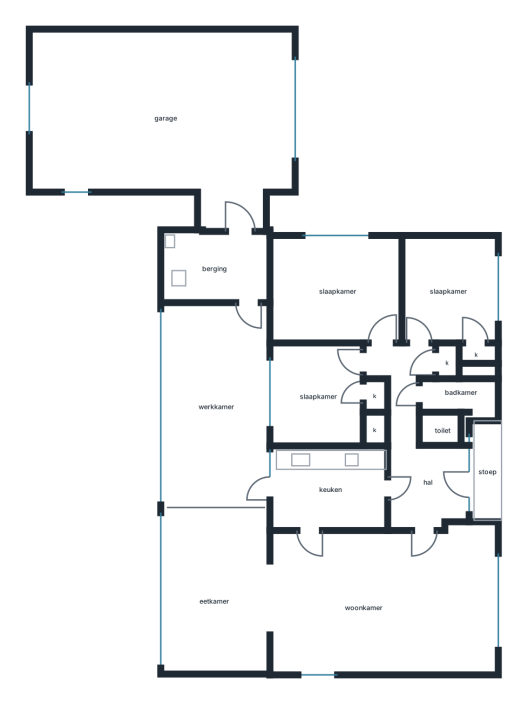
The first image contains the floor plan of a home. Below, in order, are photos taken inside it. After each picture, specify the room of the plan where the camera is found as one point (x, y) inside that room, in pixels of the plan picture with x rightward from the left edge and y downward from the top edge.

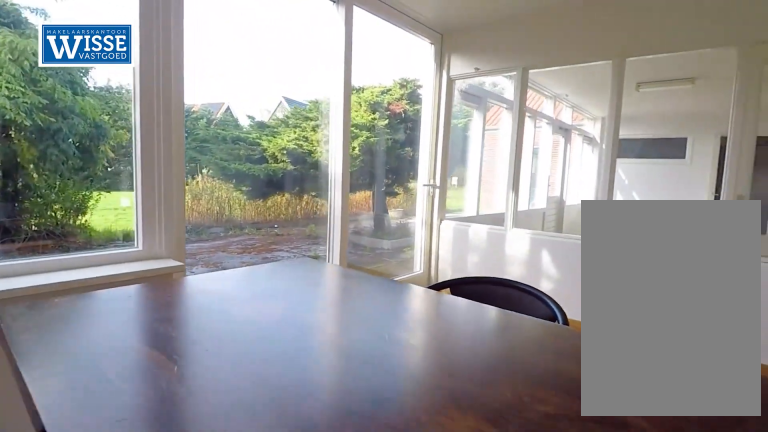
(217, 589)
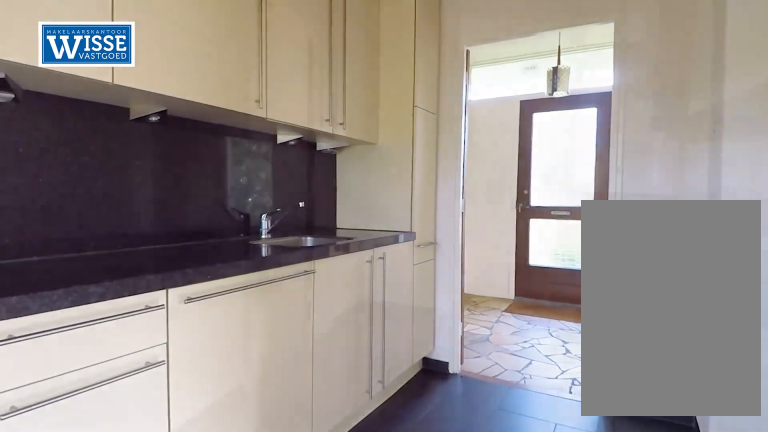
(329, 487)
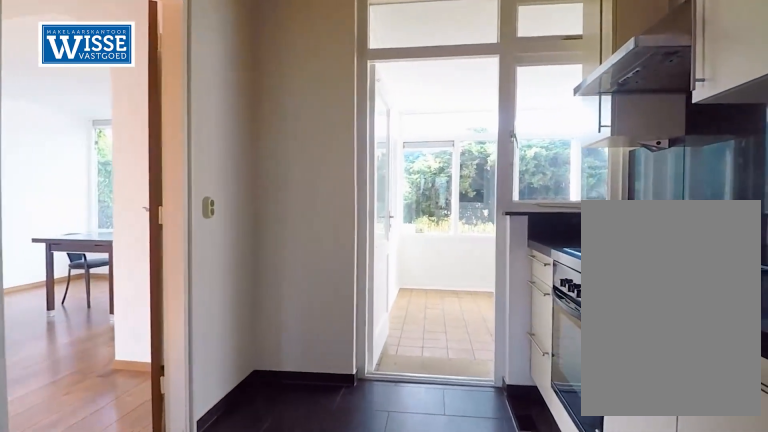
(329, 487)
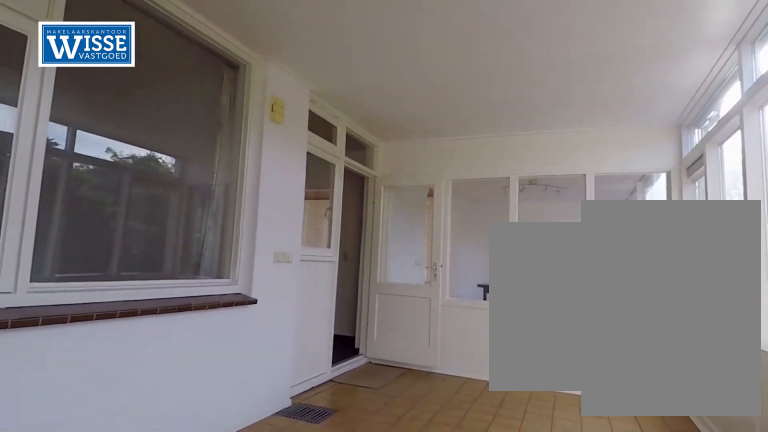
(218, 407)
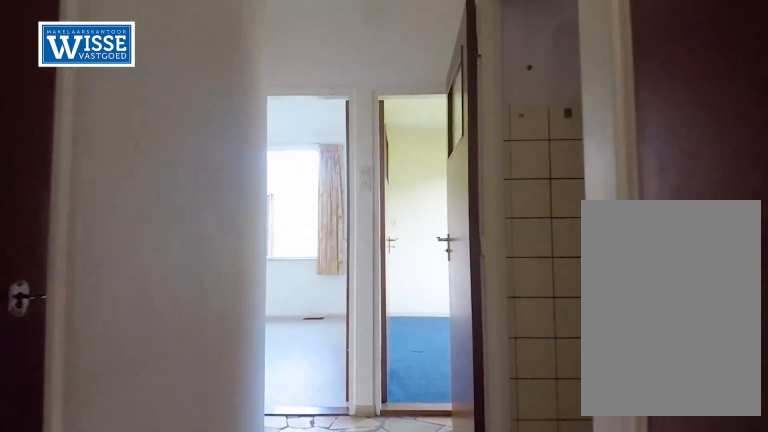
(419, 462)
